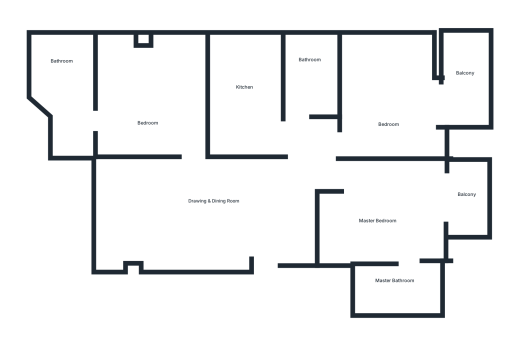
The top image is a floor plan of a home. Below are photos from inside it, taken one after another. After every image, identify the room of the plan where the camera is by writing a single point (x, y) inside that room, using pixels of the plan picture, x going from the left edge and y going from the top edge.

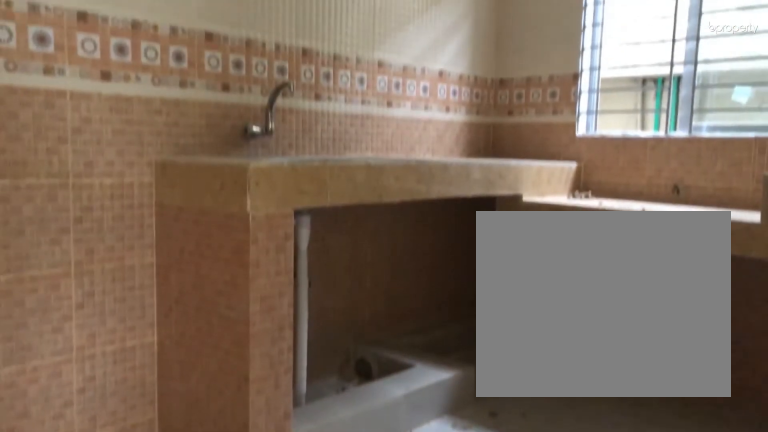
(247, 100)
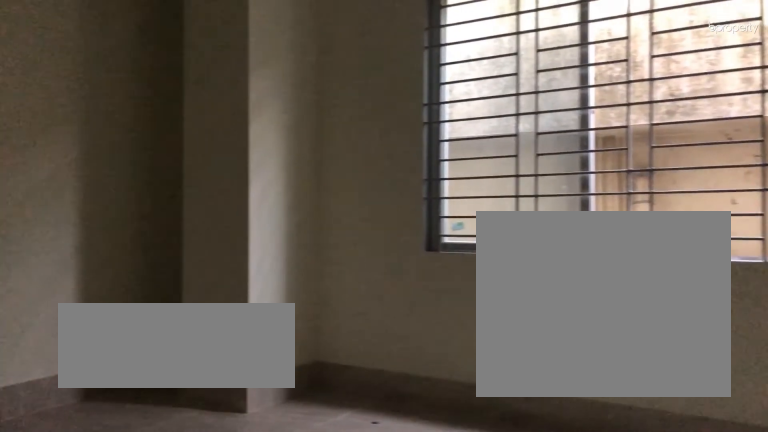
(150, 100)
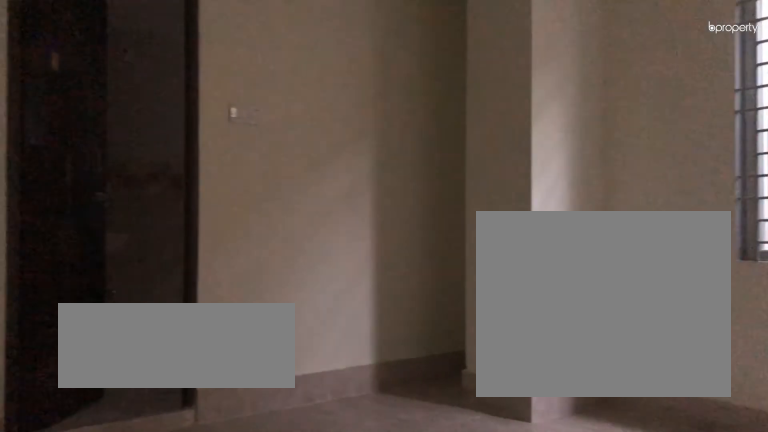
(150, 100)
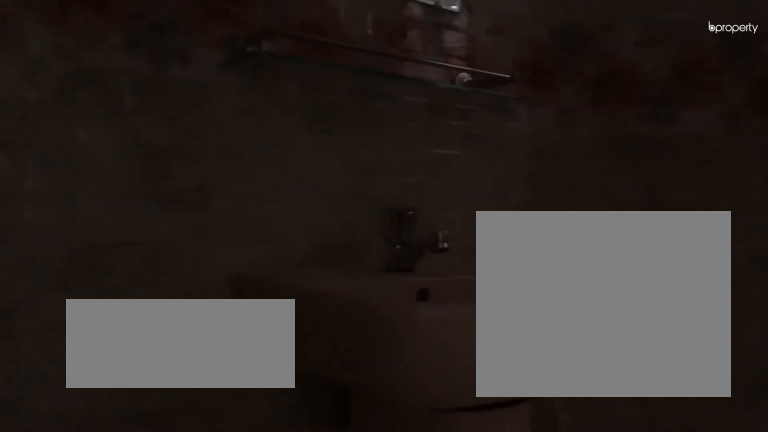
(63, 75)
